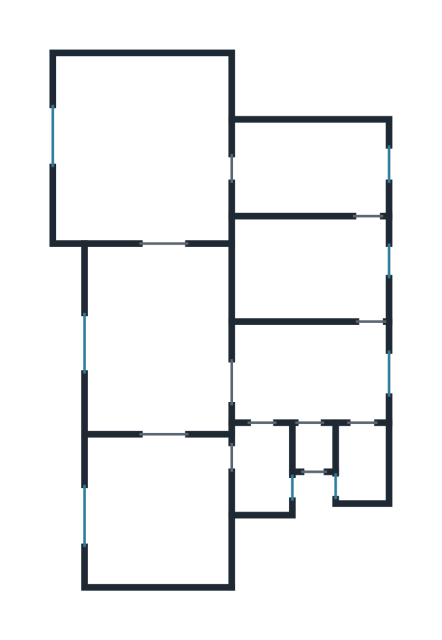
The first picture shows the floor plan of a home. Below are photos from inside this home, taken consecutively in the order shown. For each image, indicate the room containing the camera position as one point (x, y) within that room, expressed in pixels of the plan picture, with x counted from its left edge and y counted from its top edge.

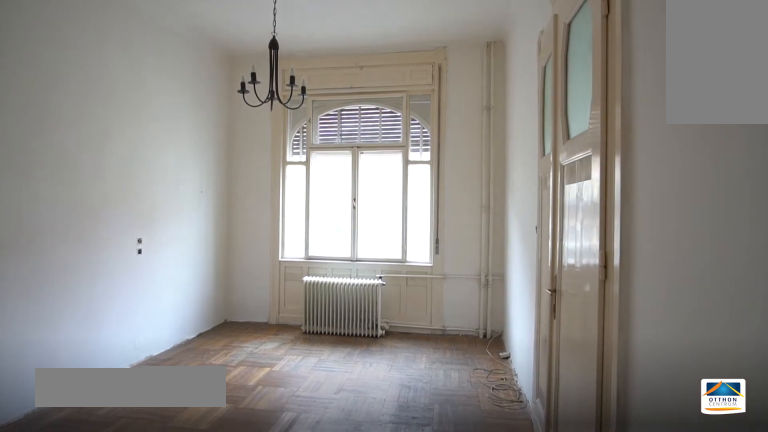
(161, 511)
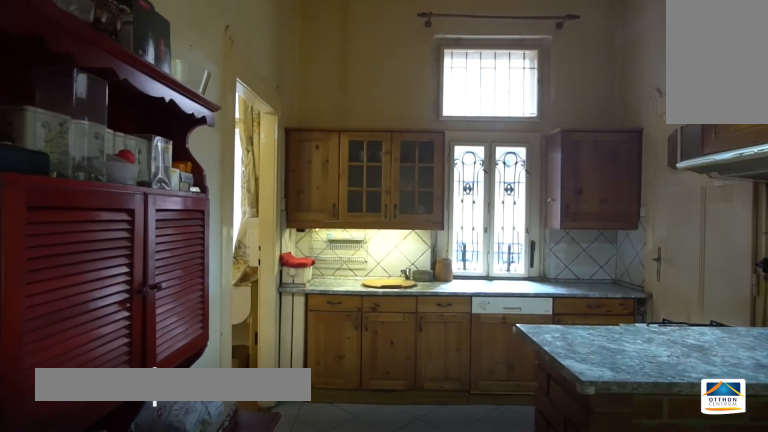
(314, 260)
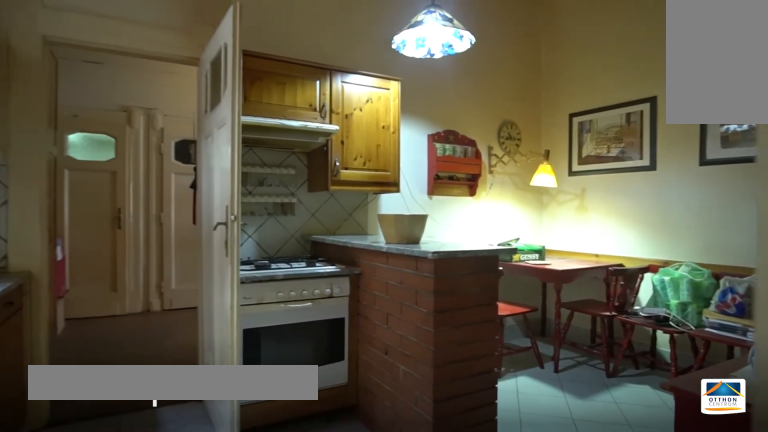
(312, 258)
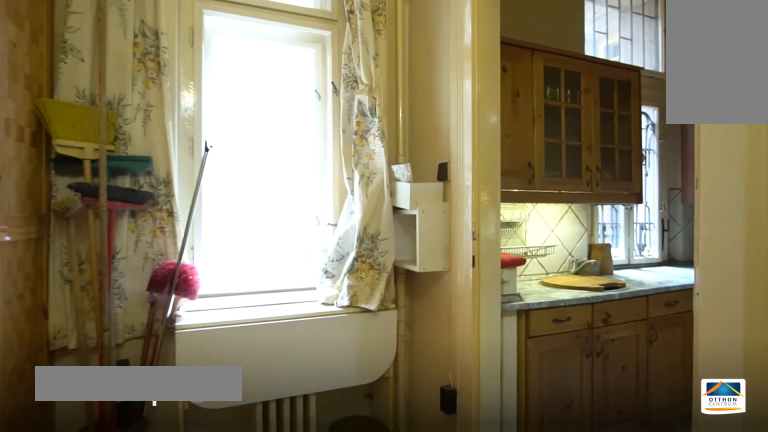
(320, 161)
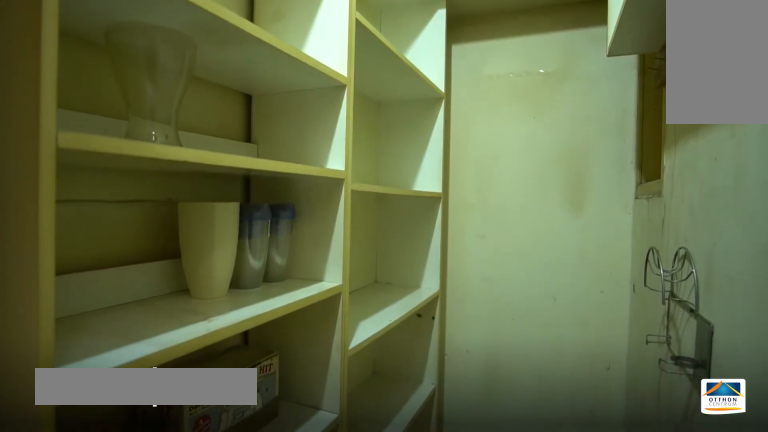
(364, 457)
